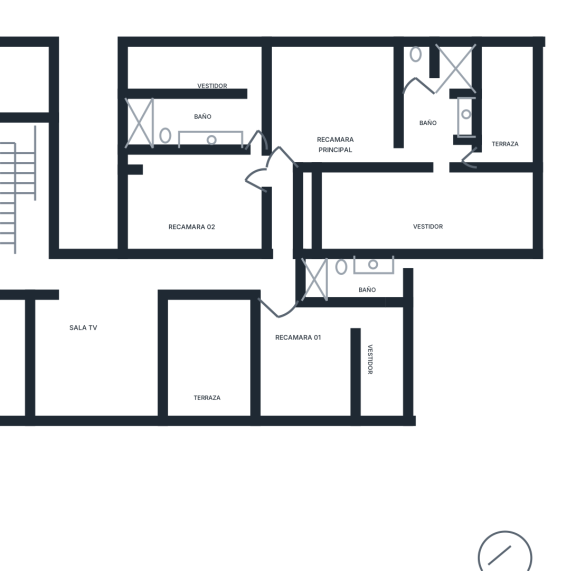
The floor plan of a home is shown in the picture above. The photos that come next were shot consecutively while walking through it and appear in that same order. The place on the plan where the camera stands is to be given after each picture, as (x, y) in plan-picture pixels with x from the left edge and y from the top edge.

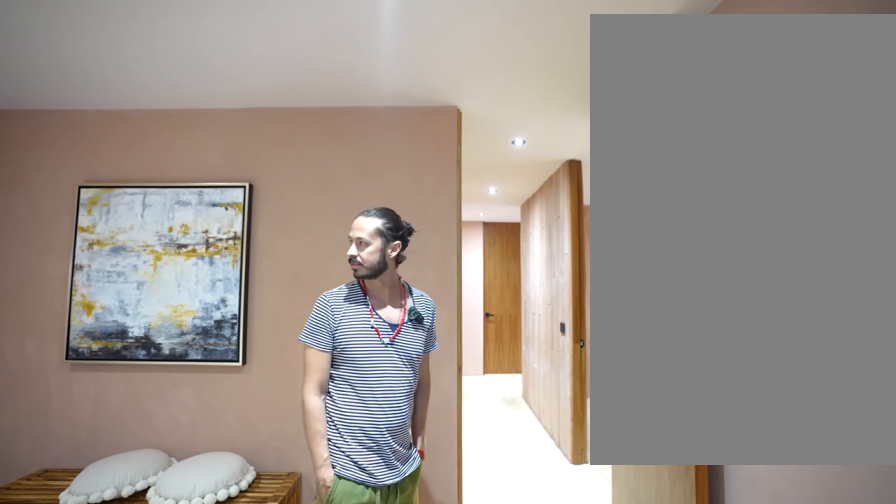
(298, 127)
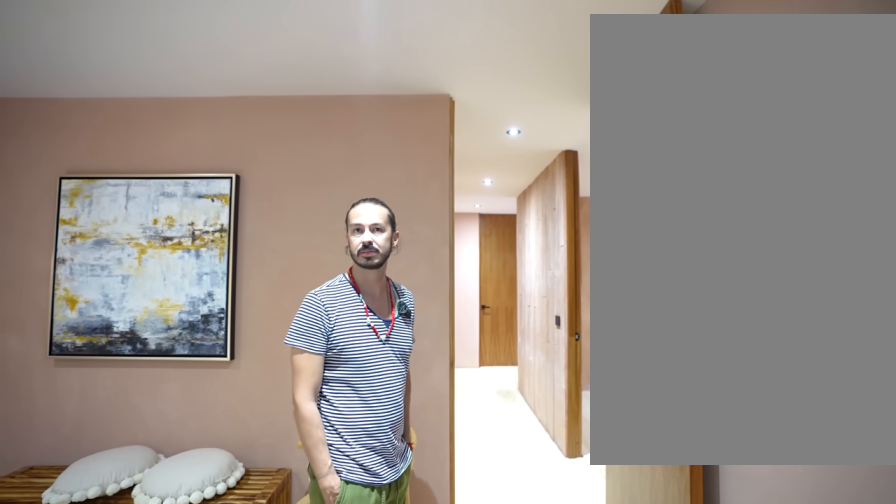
(298, 127)
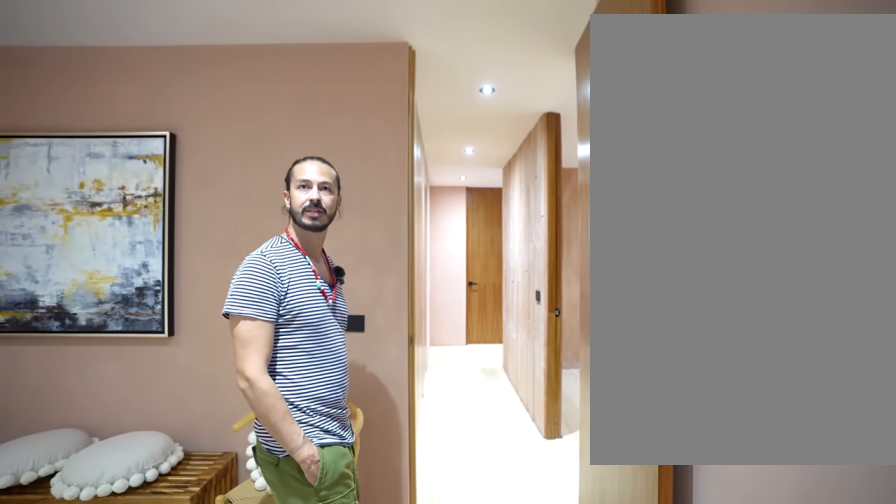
(298, 127)
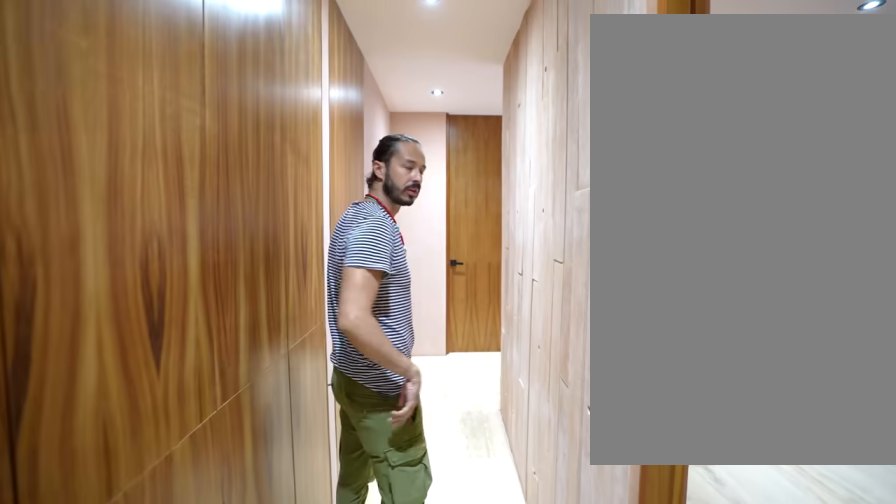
(283, 161)
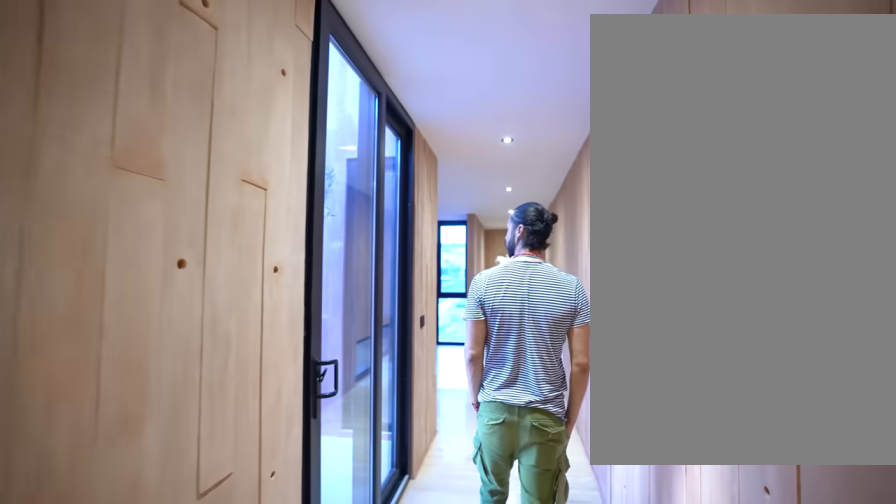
(283, 232)
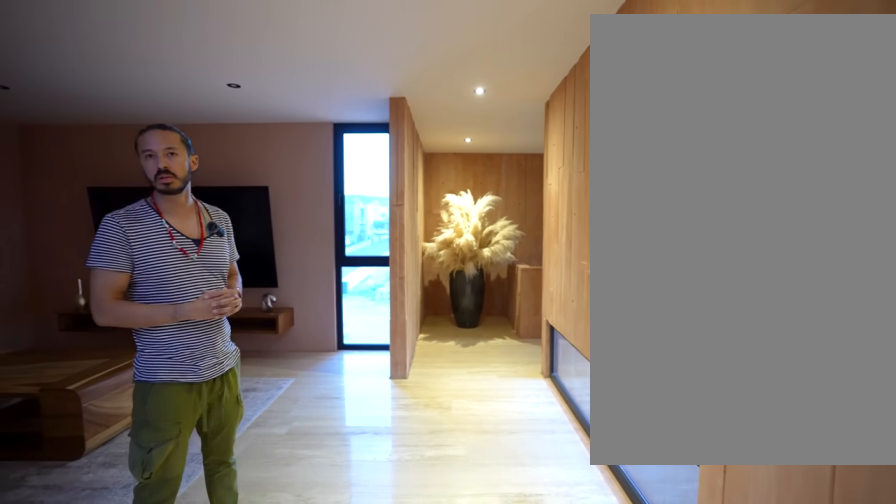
(159, 279)
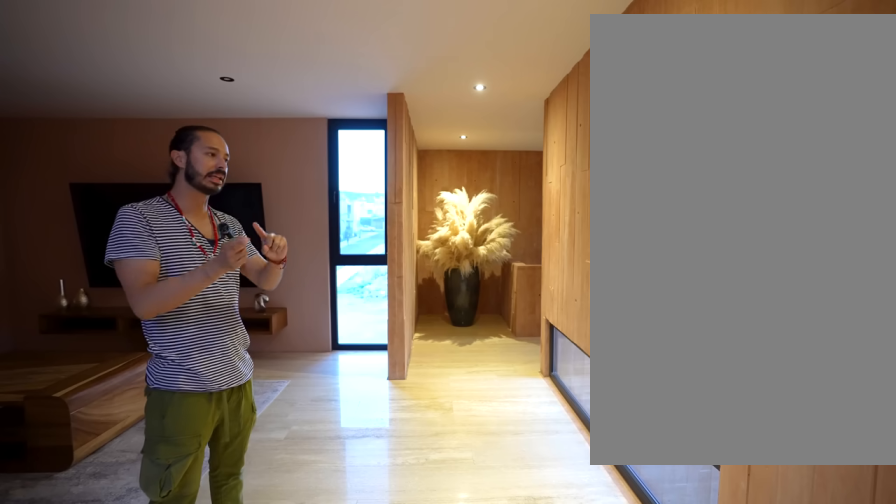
(155, 279)
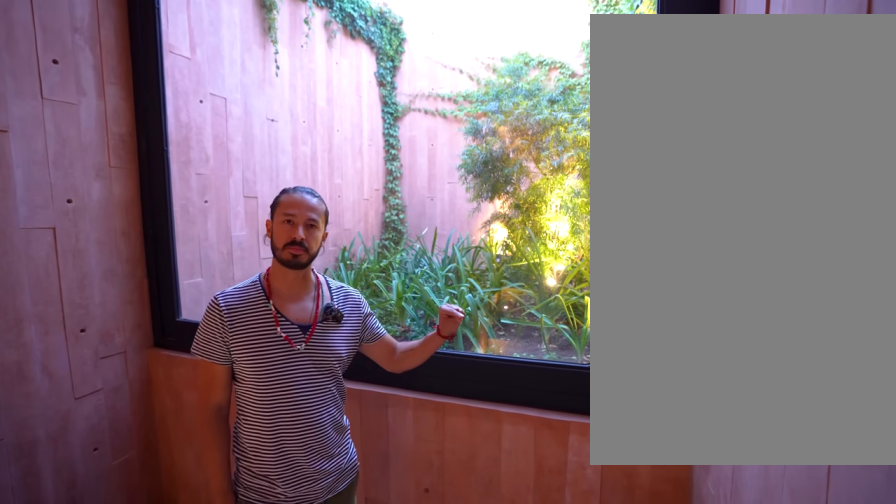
(33, 168)
